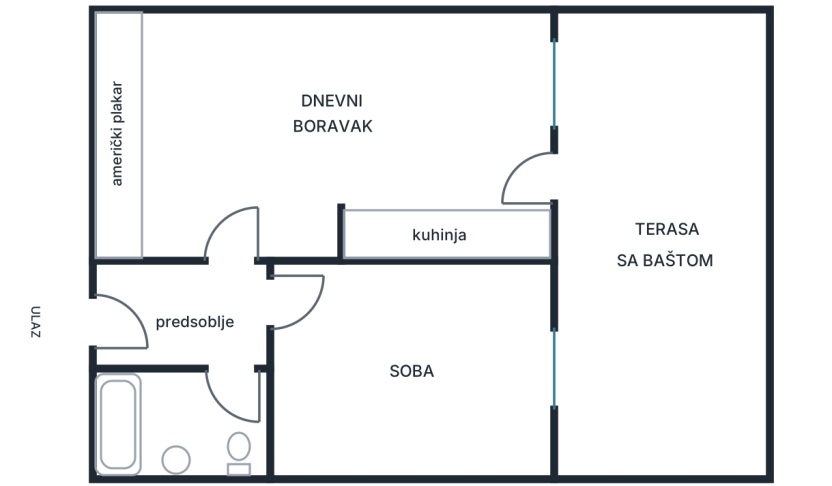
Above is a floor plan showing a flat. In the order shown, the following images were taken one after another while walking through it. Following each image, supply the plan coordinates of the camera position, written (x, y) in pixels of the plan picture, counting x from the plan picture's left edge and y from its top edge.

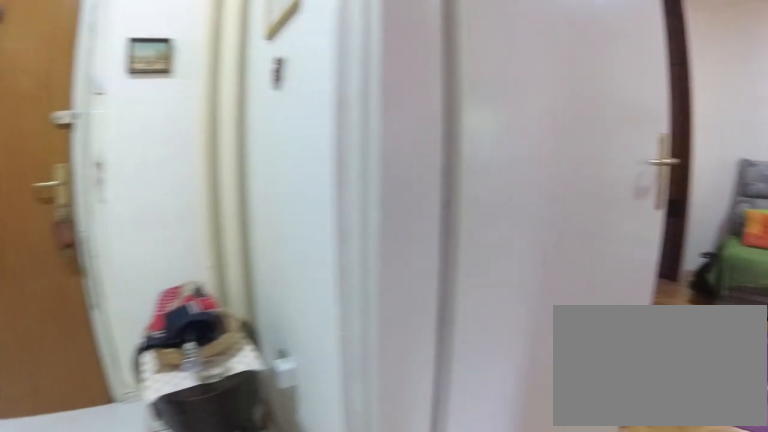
(259, 307)
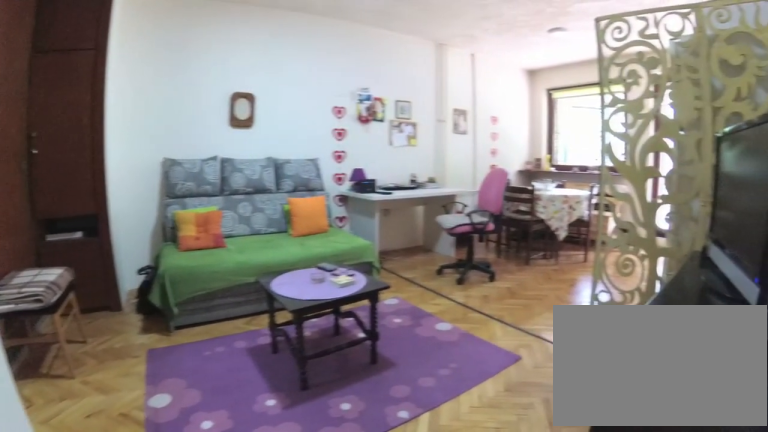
(234, 289)
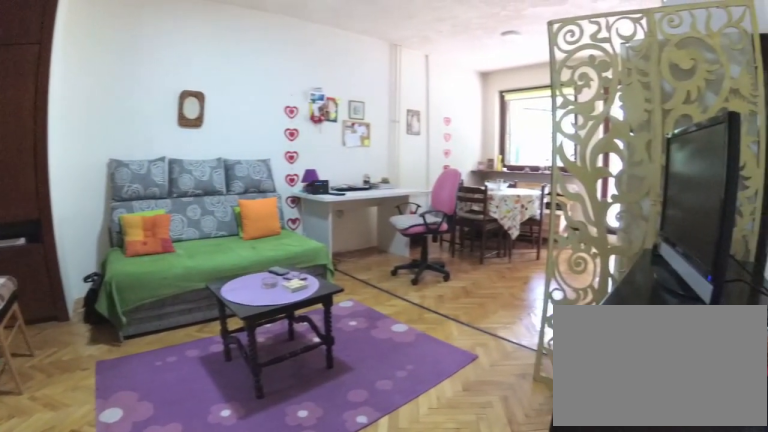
(234, 284)
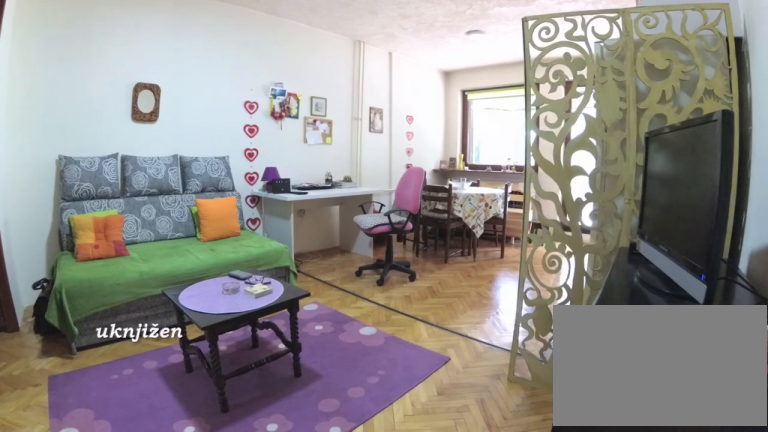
(245, 256)
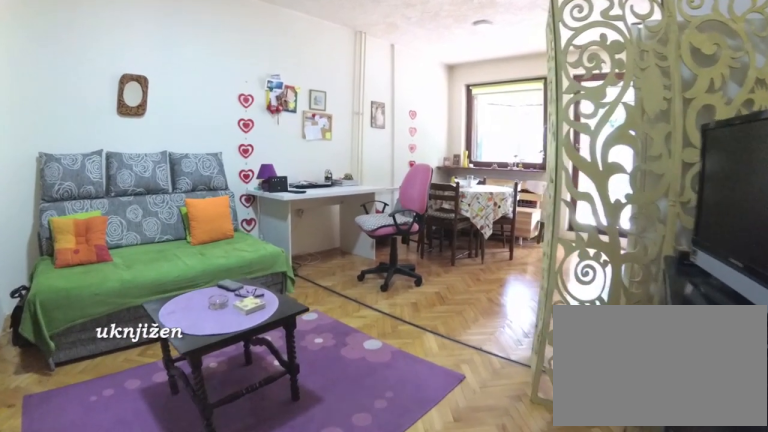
(254, 238)
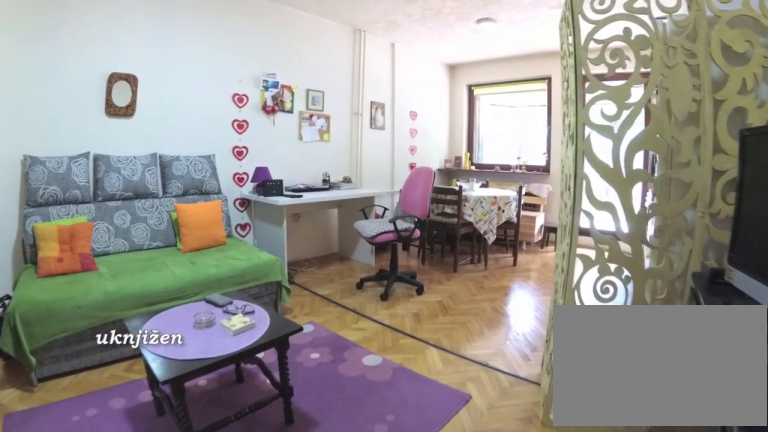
(258, 229)
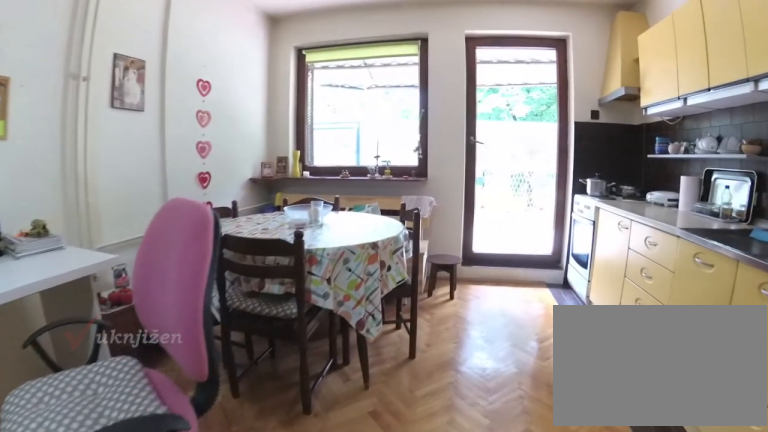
(306, 152)
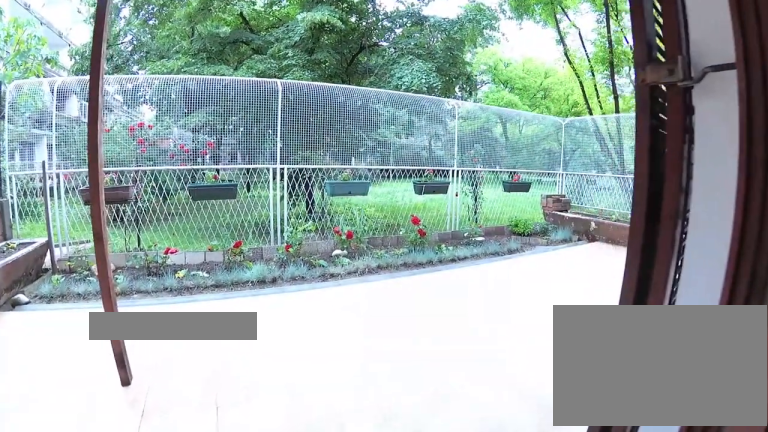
(508, 171)
